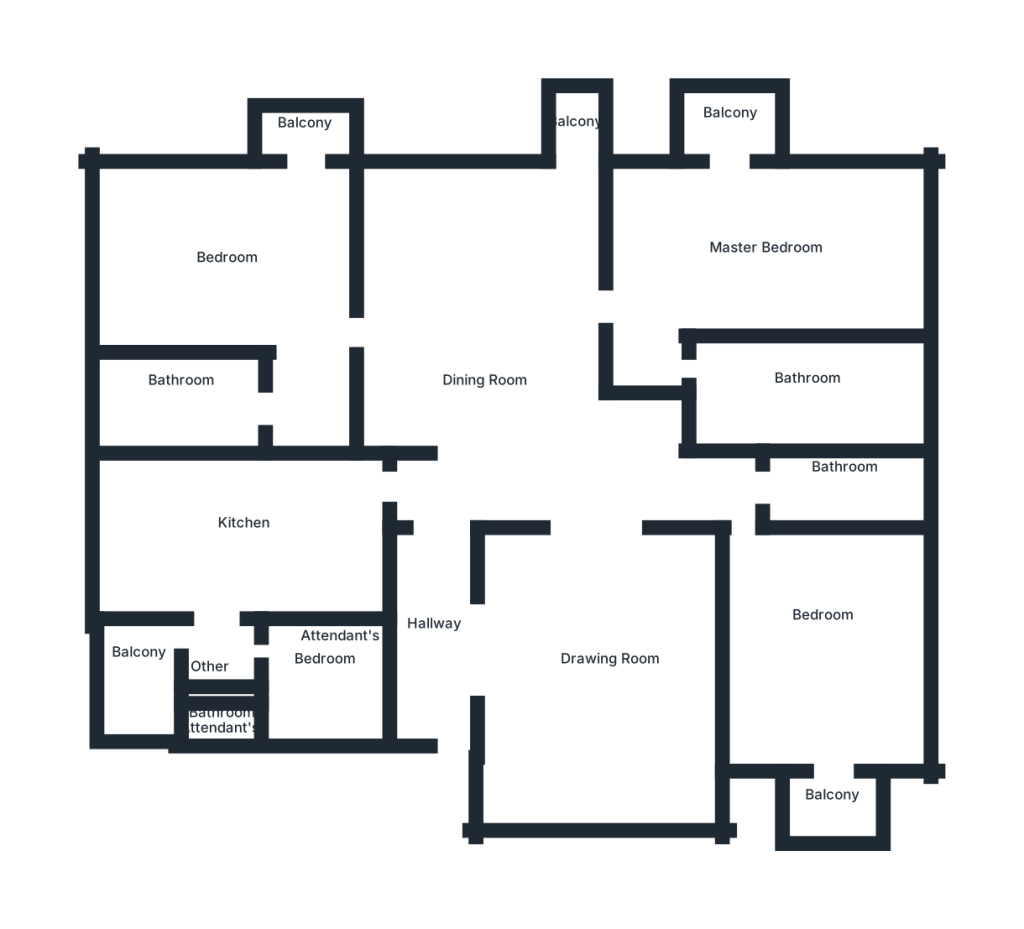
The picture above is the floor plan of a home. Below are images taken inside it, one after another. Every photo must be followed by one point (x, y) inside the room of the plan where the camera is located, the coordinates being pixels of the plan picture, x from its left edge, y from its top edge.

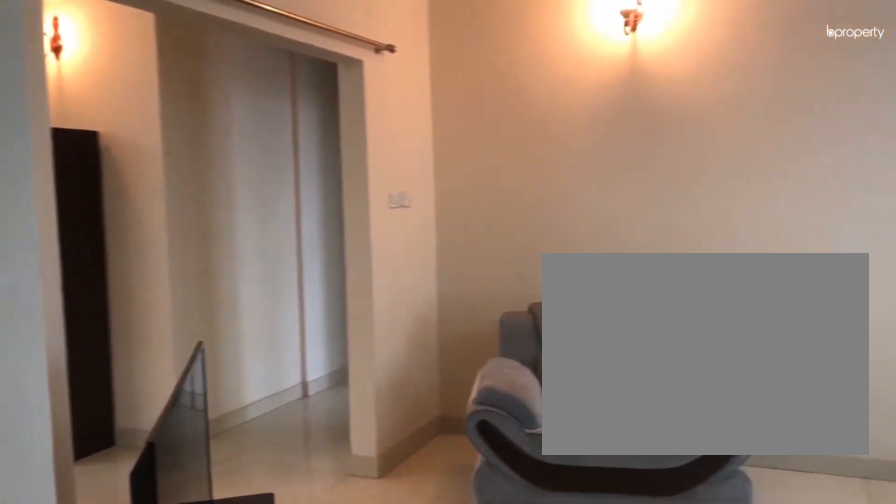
(594, 667)
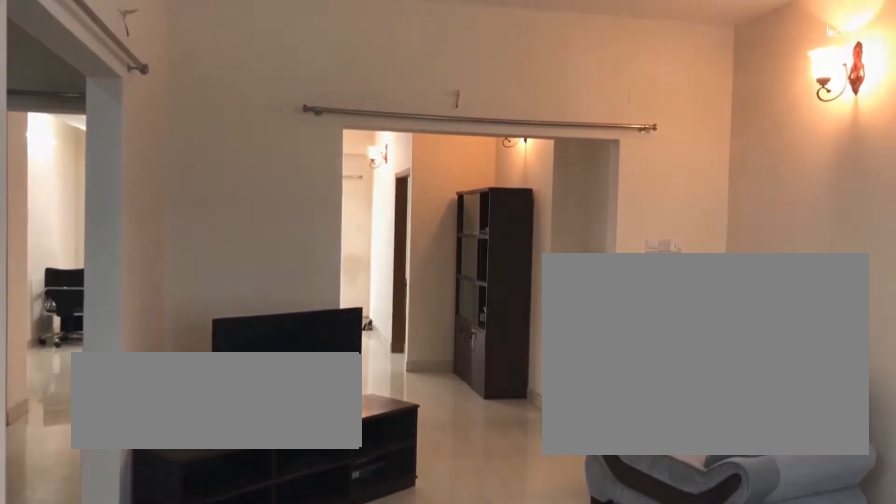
(589, 667)
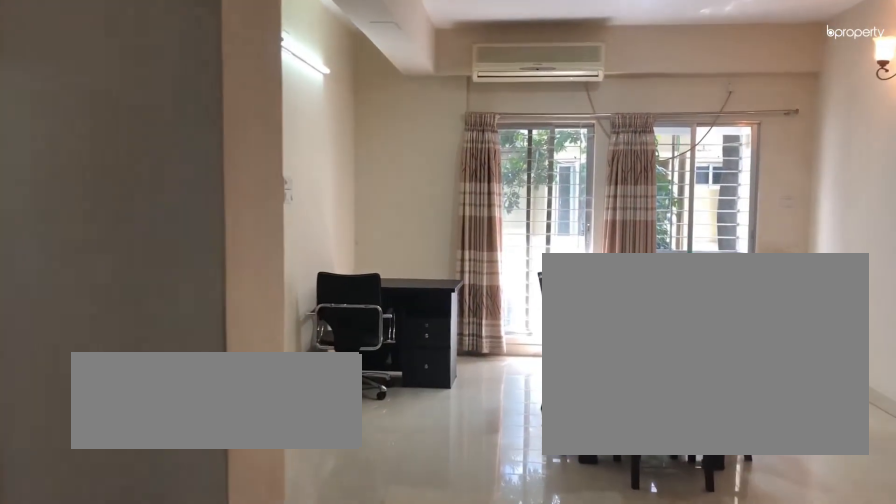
(475, 471)
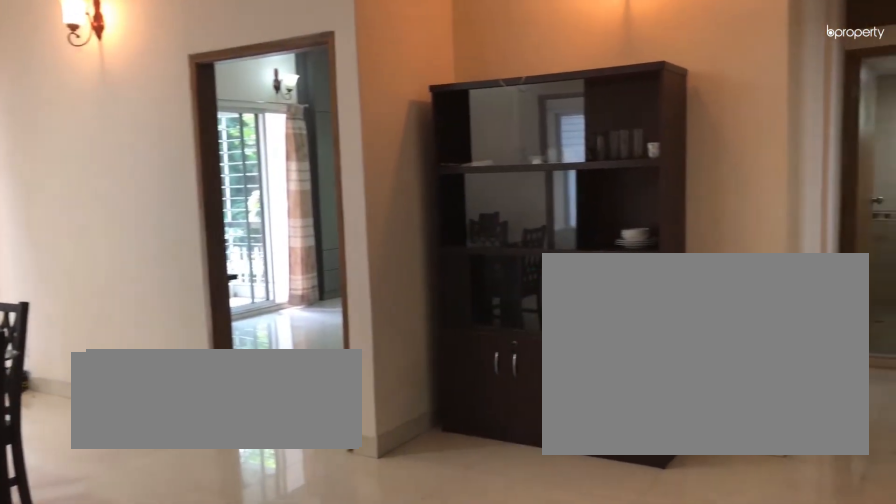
(484, 315)
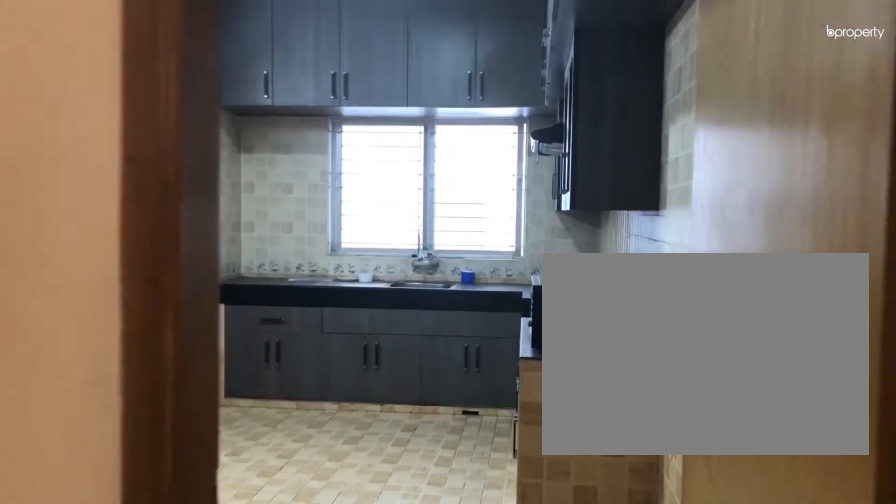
(389, 485)
